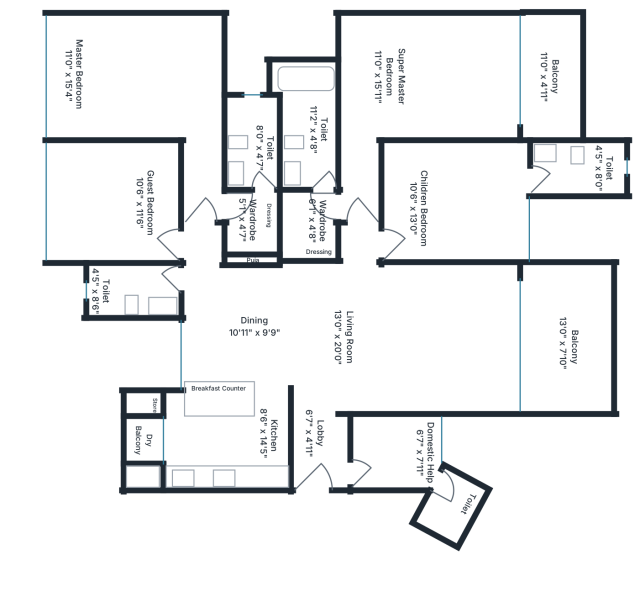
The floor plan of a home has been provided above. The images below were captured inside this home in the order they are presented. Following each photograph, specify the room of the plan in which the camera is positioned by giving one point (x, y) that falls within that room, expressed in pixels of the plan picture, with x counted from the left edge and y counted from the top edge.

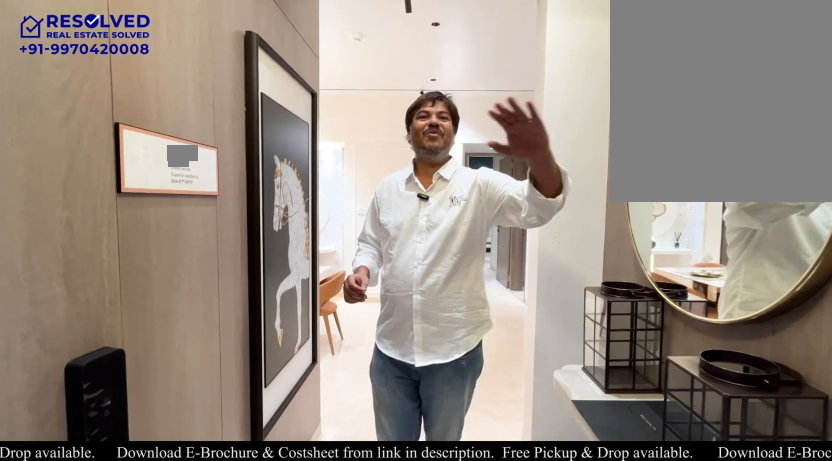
(322, 451)
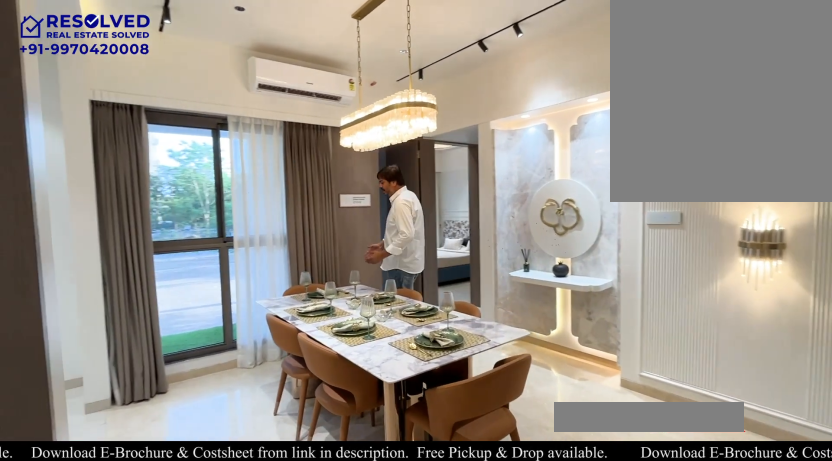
(277, 325)
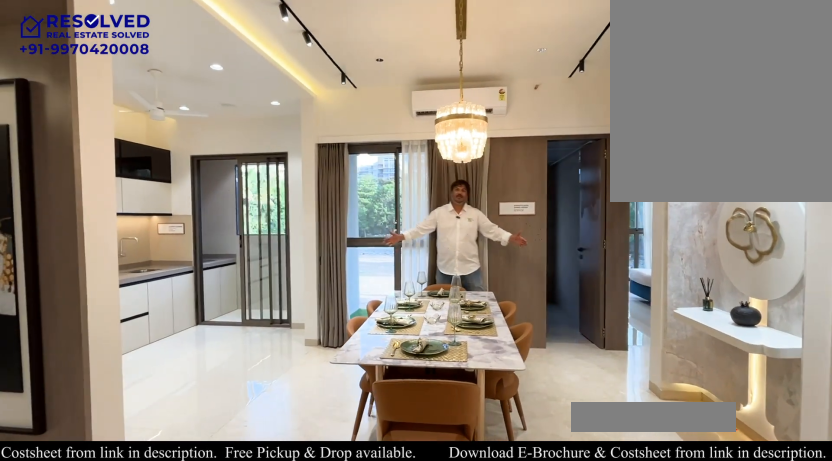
(277, 325)
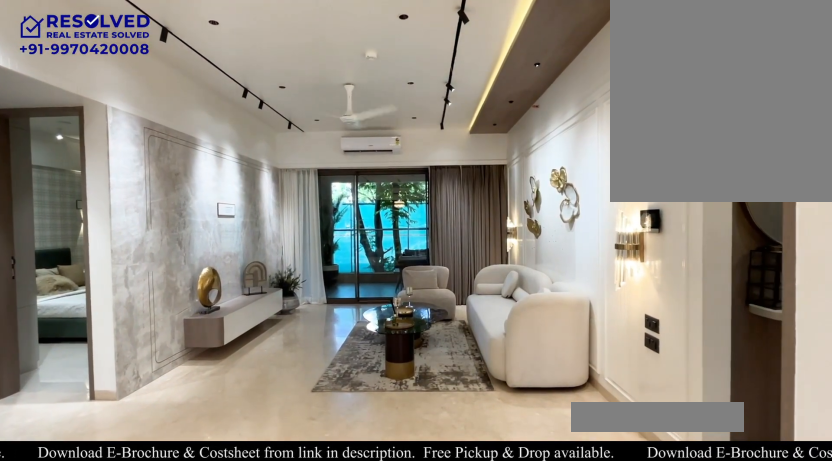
(428, 339)
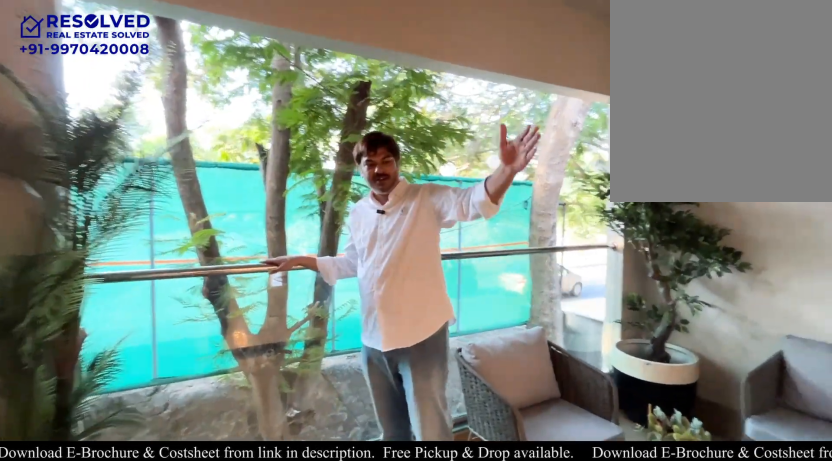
(567, 338)
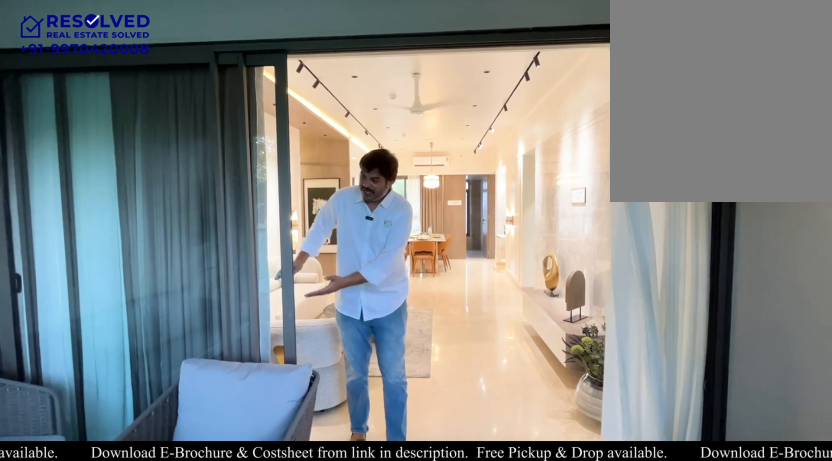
(566, 338)
